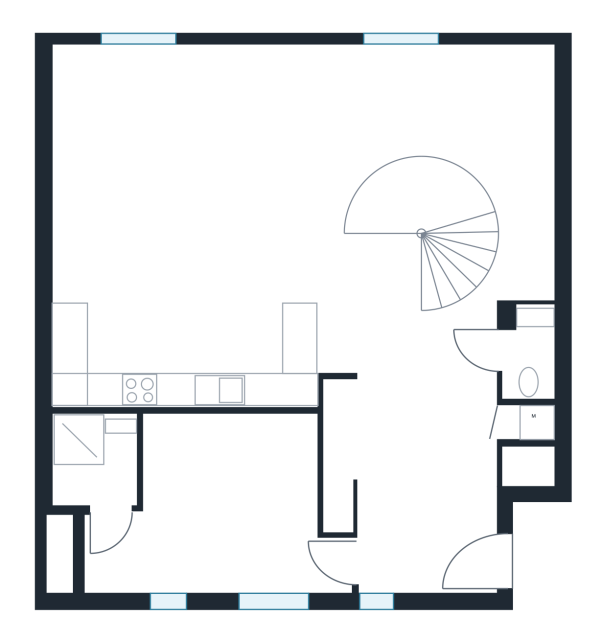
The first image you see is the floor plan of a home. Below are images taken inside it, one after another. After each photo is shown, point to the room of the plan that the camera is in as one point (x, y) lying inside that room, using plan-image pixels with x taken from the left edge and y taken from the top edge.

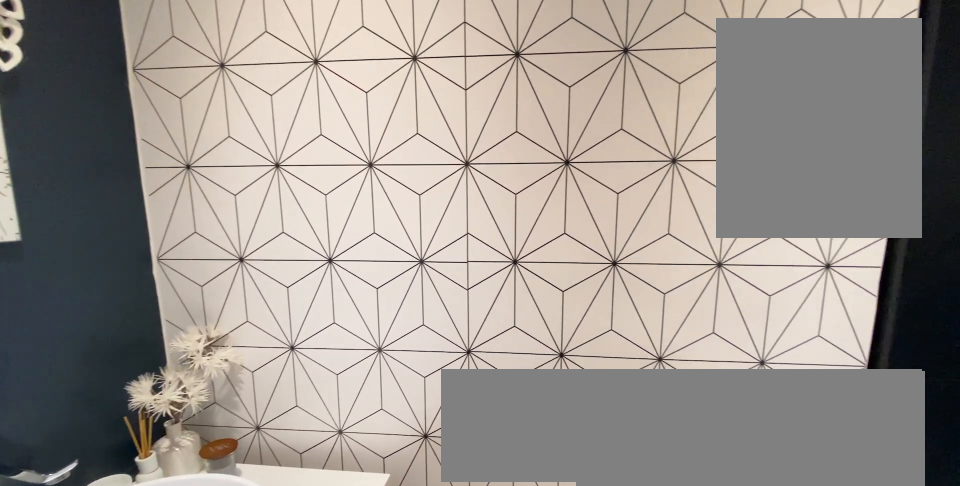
(102, 493)
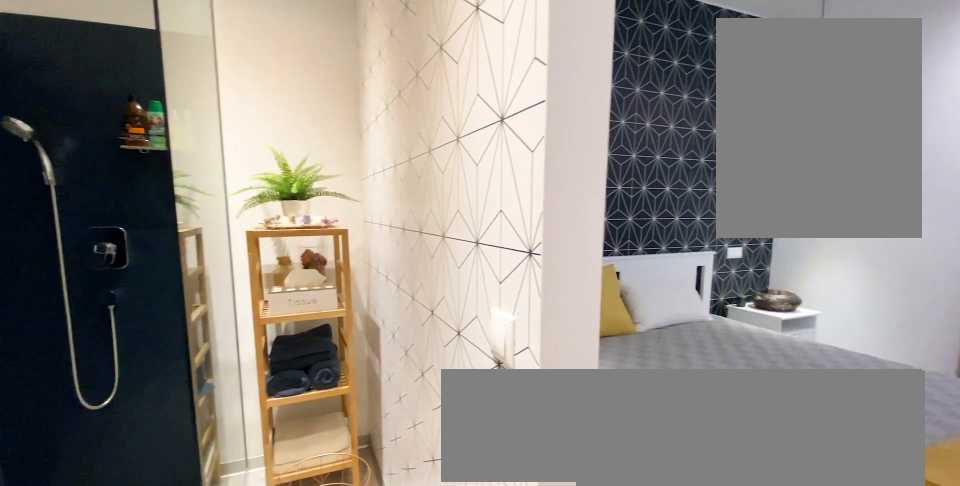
(102, 493)
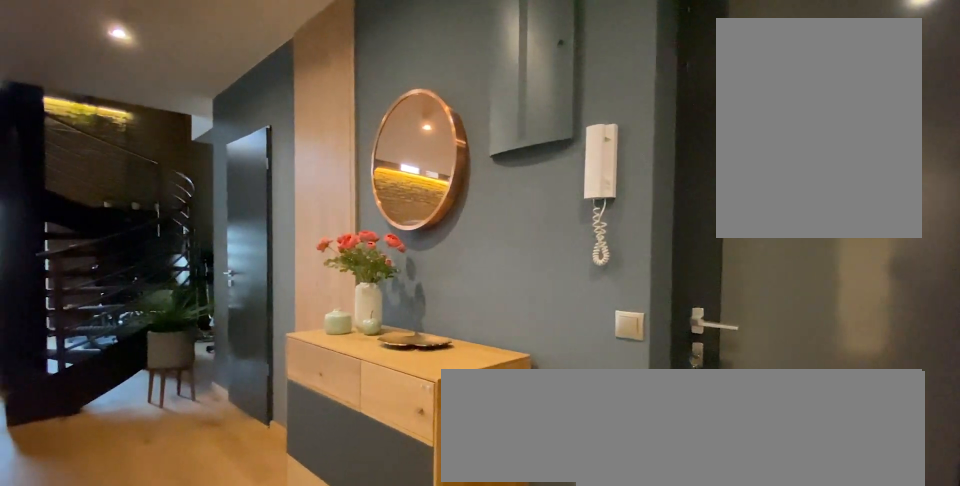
(431, 493)
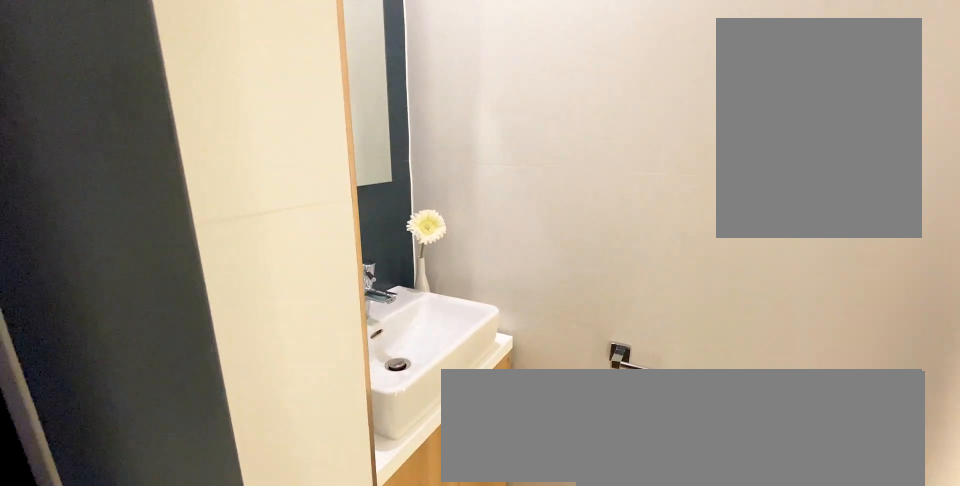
(528, 359)
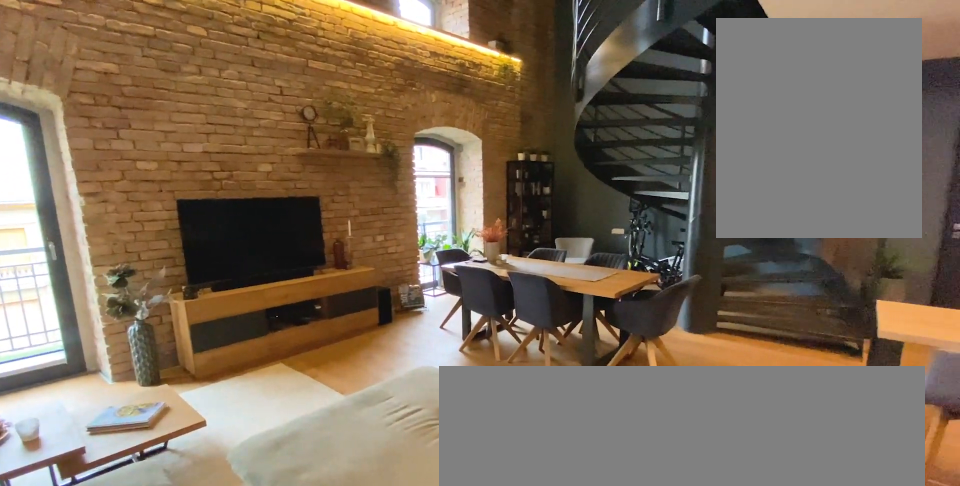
(223, 223)
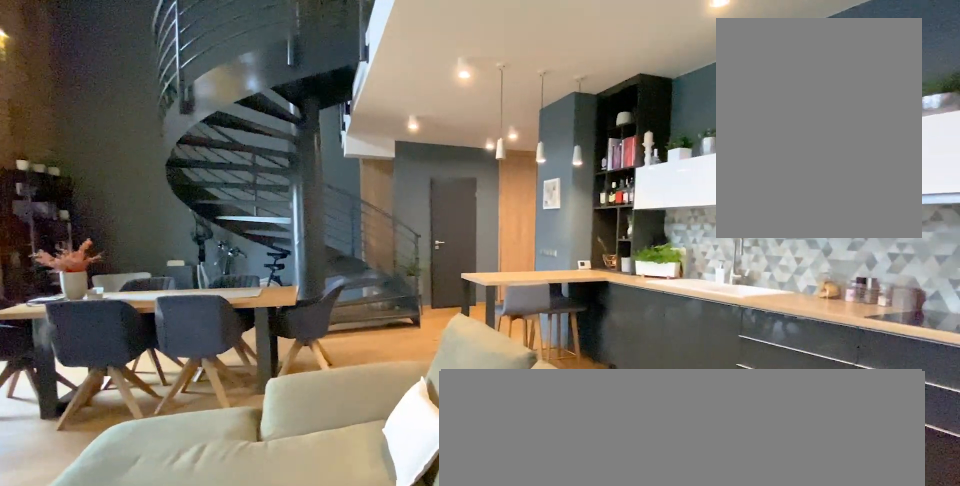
(223, 223)
